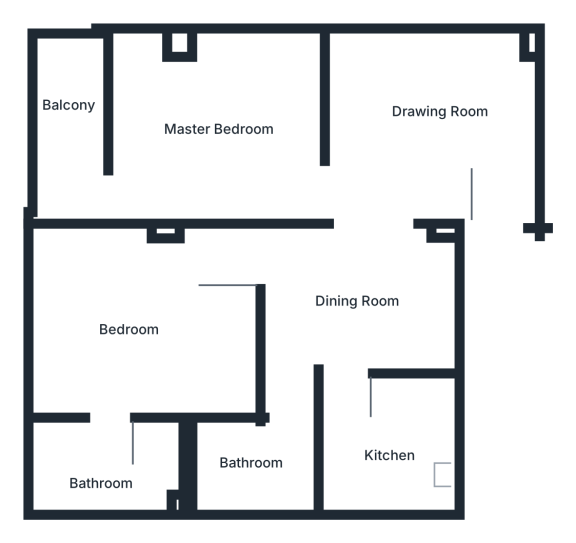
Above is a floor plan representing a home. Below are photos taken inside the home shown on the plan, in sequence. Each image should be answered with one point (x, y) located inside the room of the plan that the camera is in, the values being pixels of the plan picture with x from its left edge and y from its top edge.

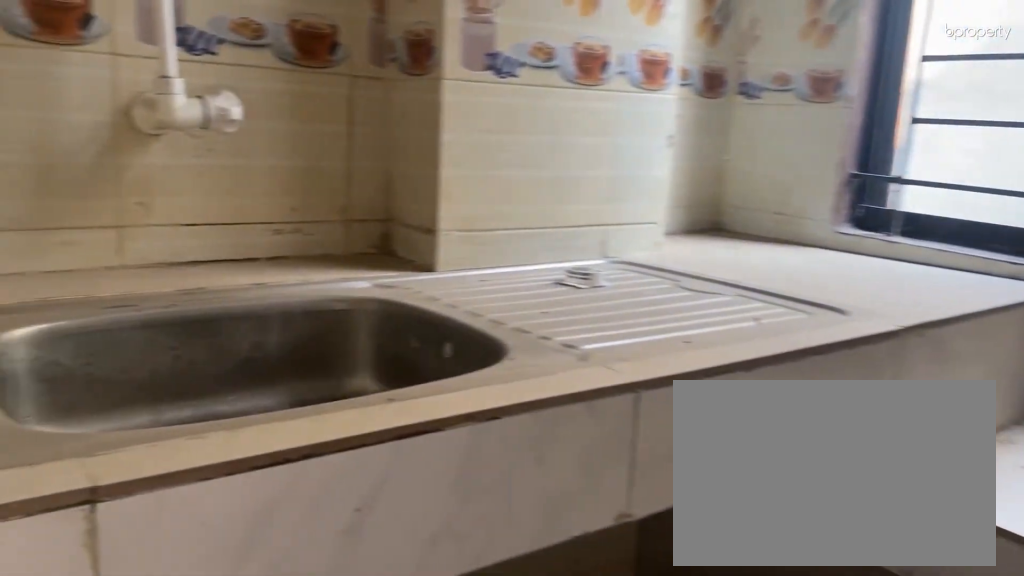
(390, 435)
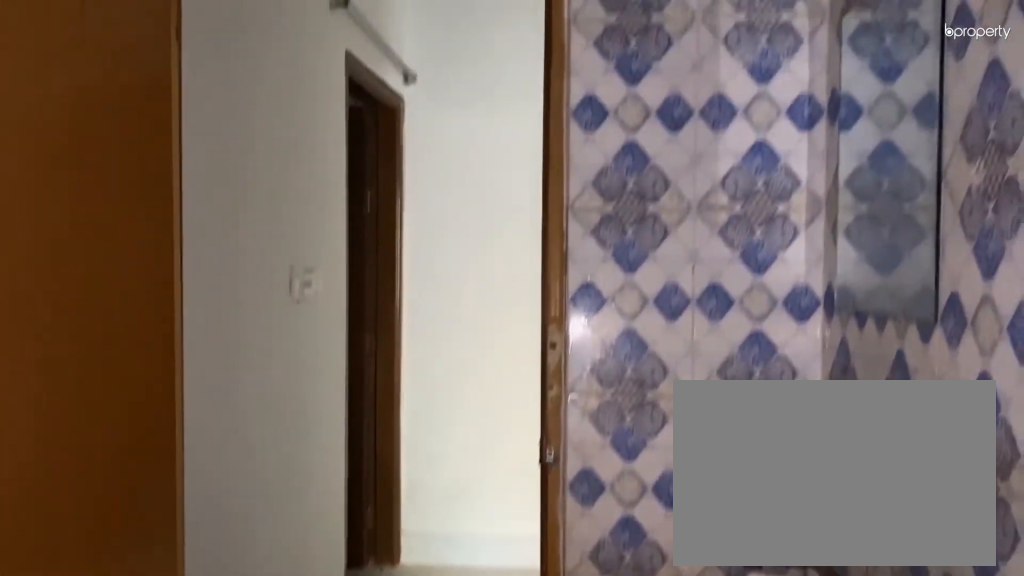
(249, 465)
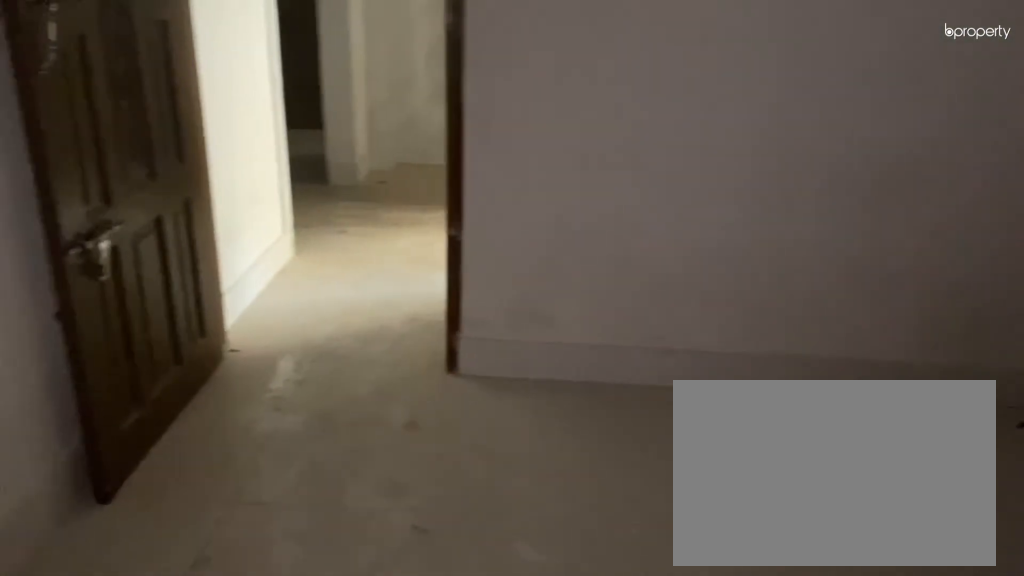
(154, 338)
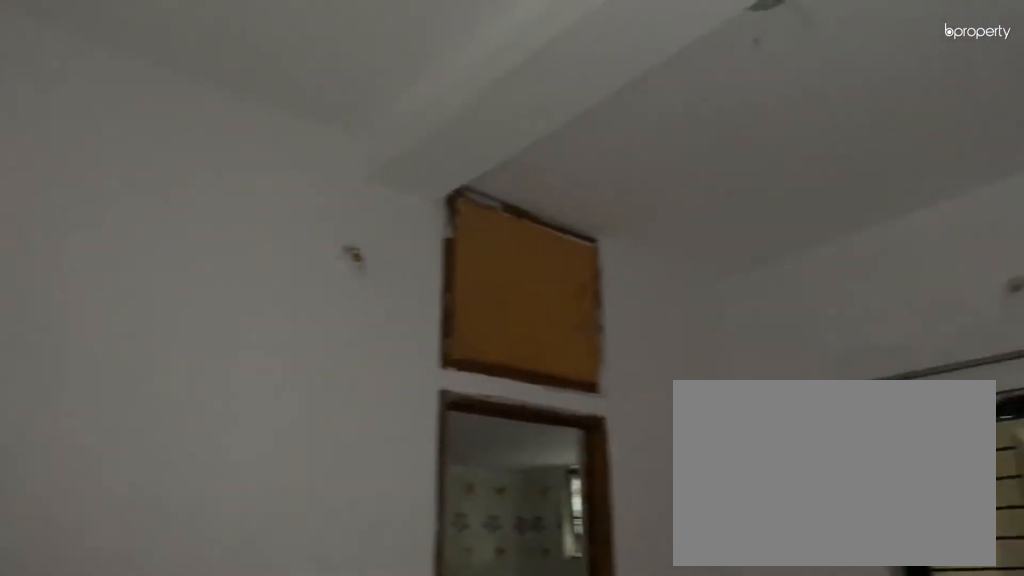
(154, 338)
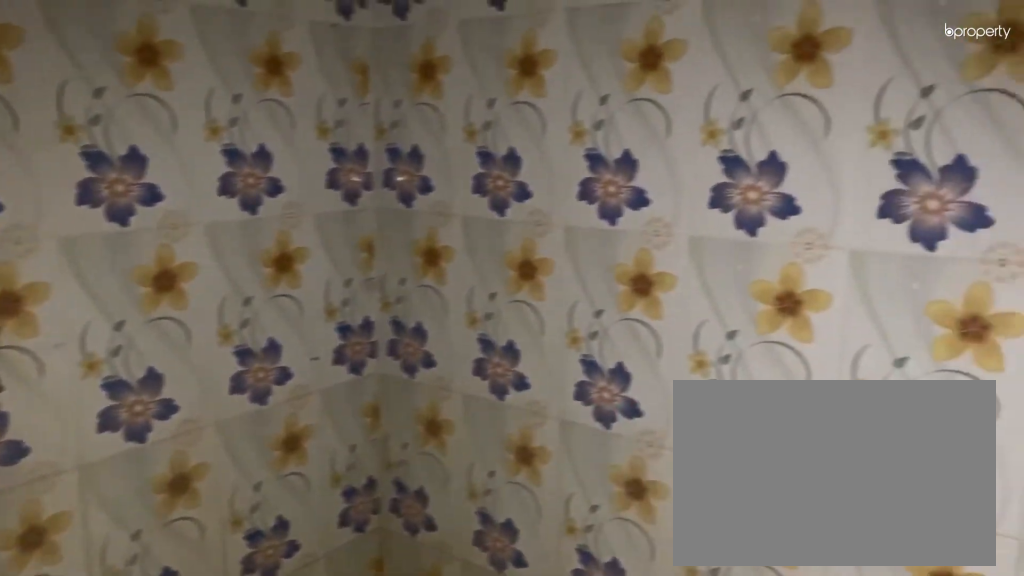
(114, 459)
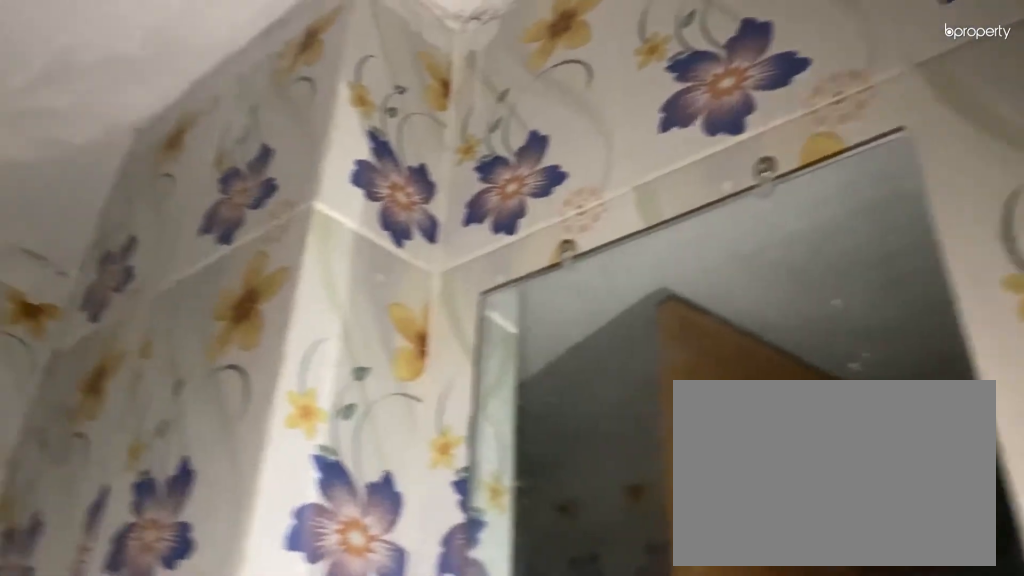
(114, 459)
